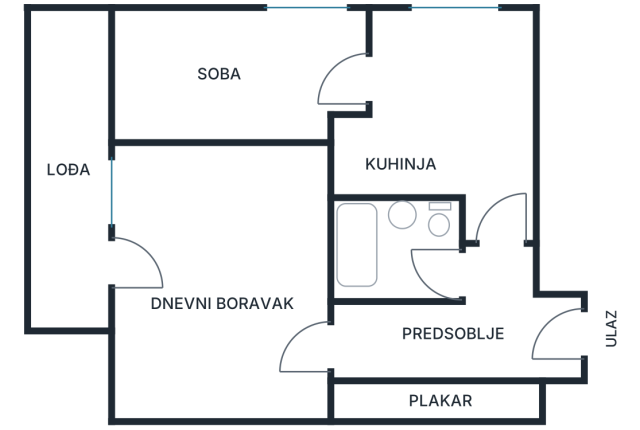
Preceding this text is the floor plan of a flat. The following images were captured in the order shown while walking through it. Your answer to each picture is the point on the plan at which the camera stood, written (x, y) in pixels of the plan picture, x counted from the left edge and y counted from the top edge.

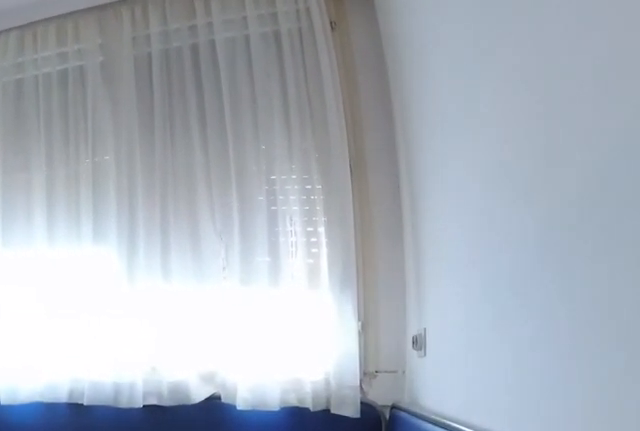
(496, 136)
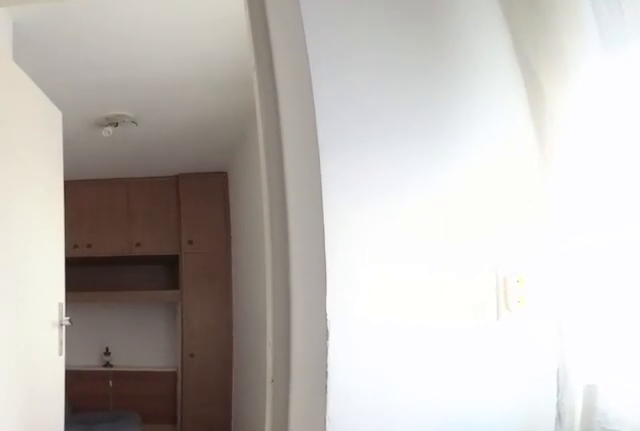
(510, 66)
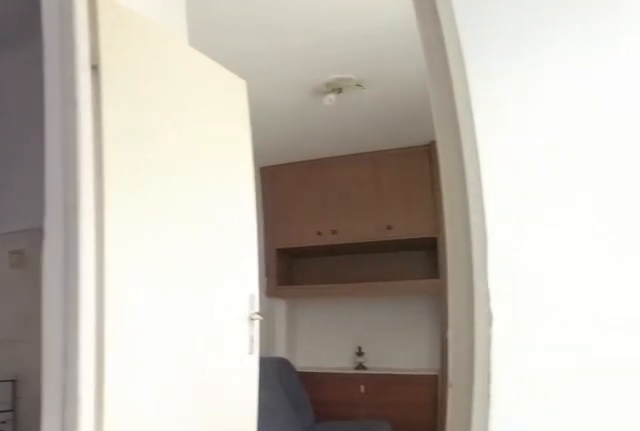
(509, 46)
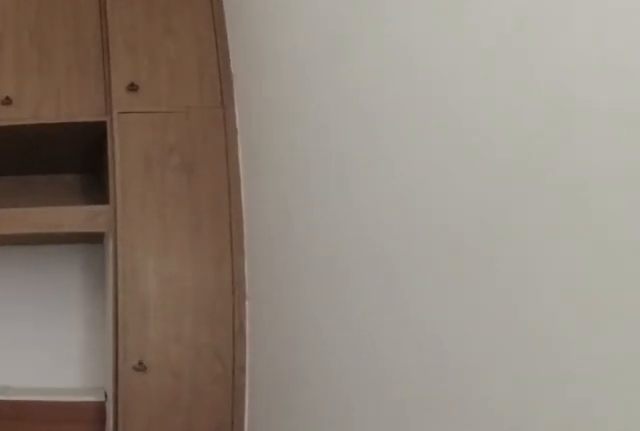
(295, 85)
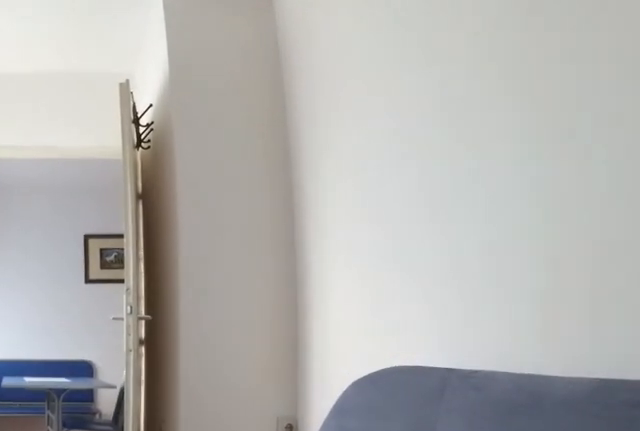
(141, 87)
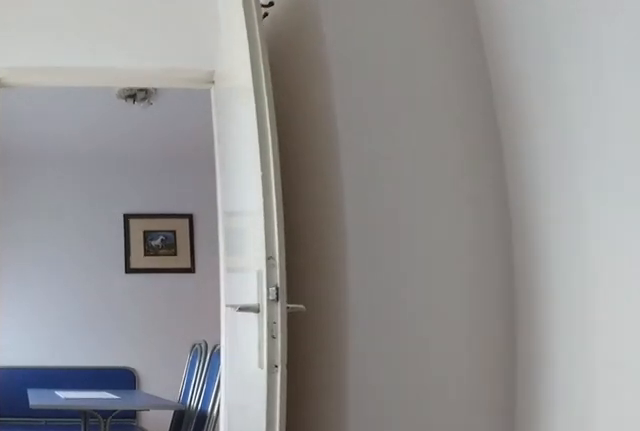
(211, 87)
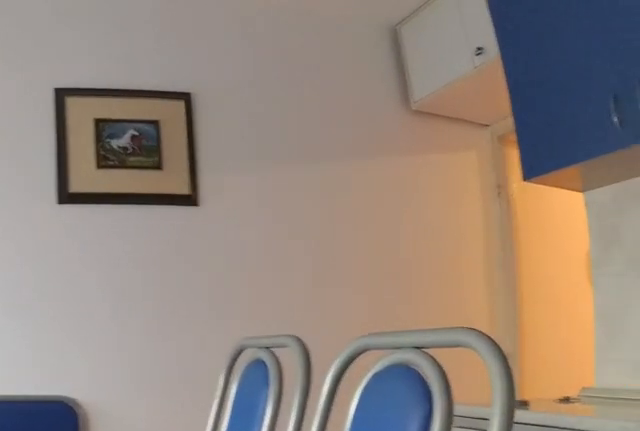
(372, 82)
